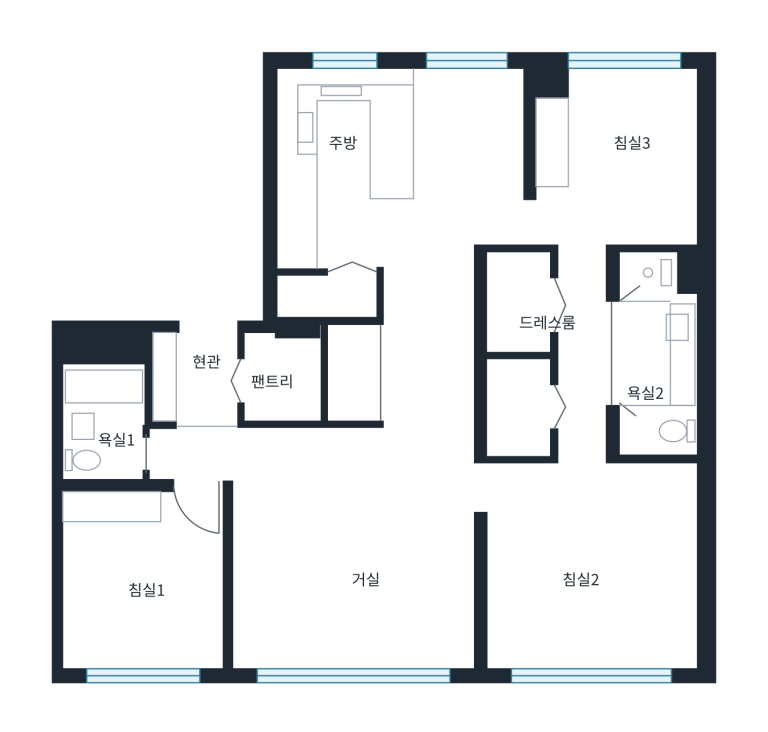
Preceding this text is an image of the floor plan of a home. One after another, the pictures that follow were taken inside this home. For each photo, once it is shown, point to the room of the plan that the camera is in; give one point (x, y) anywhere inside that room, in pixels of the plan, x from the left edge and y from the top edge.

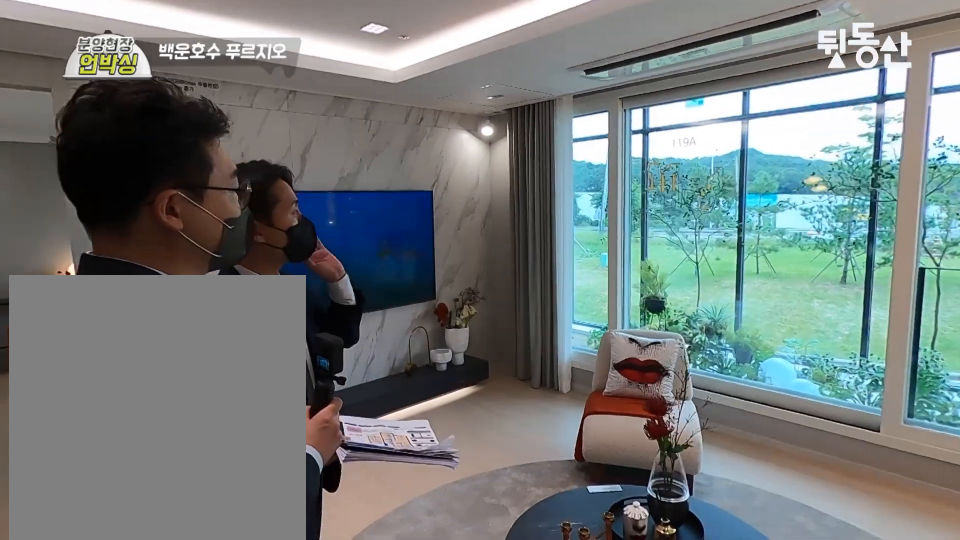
(369, 598)
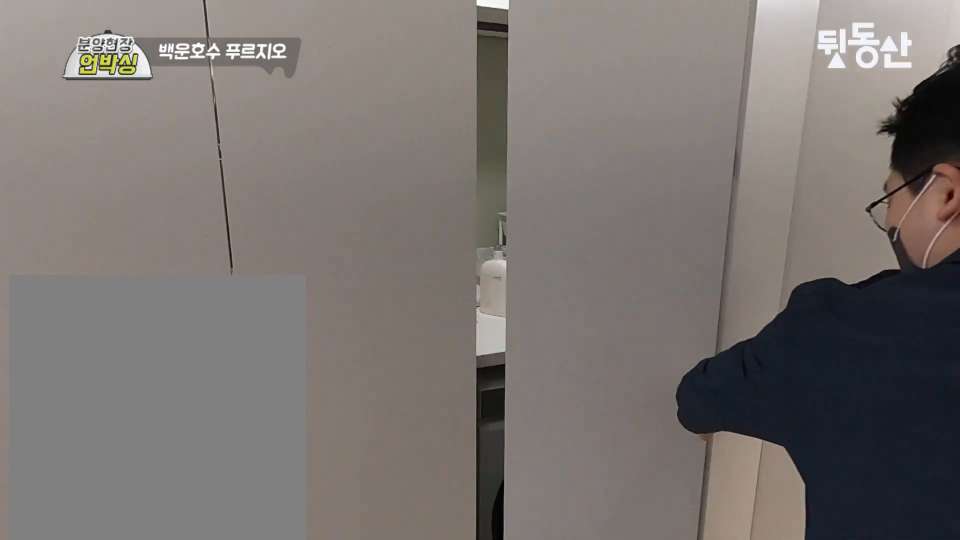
(430, 389)
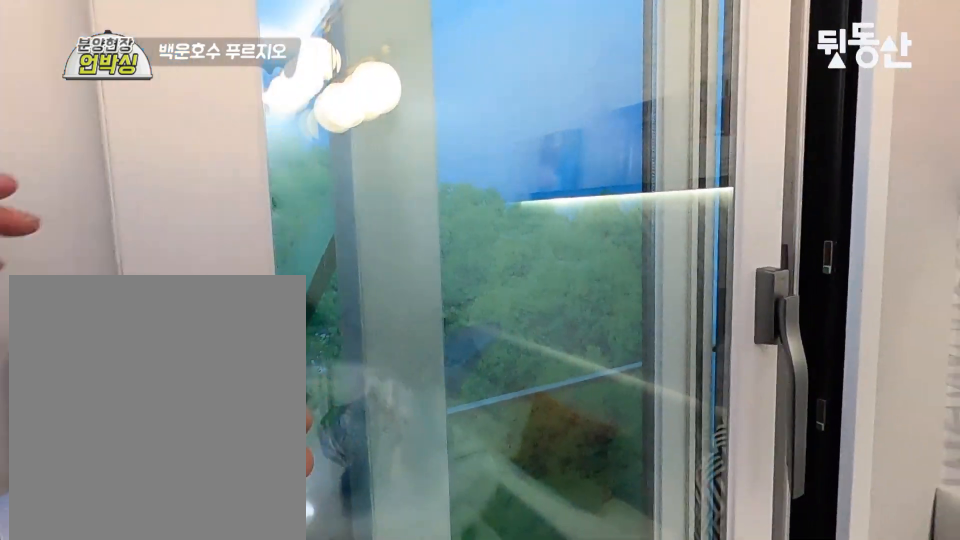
(466, 185)
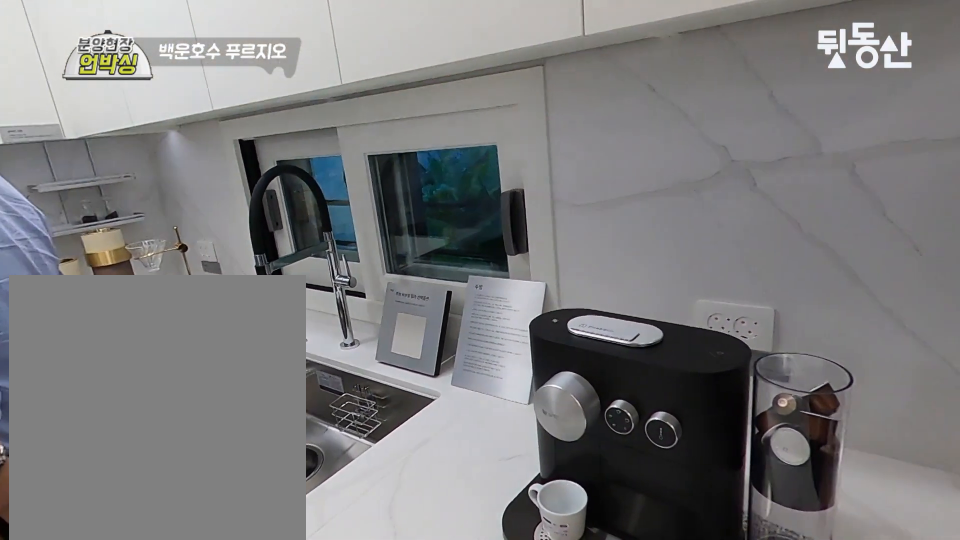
(466, 185)
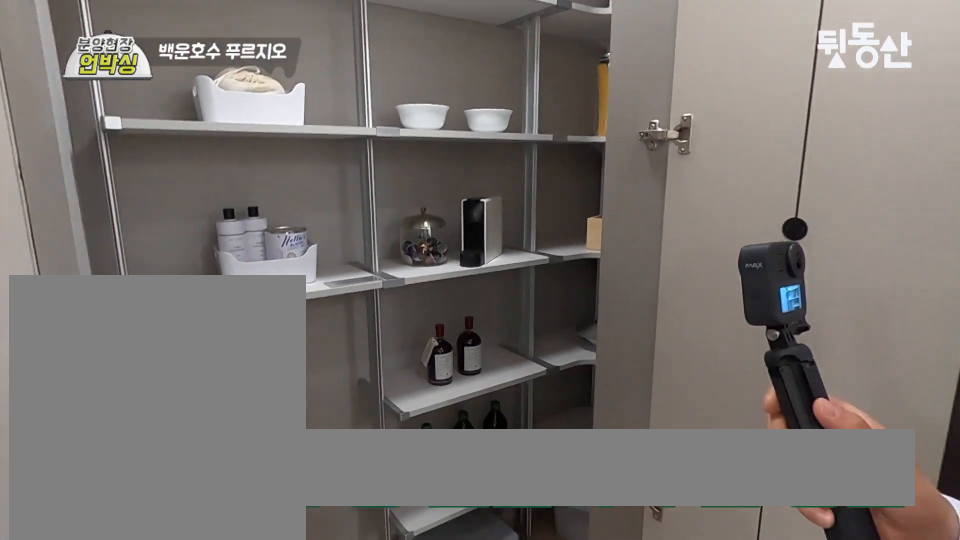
(354, 279)
